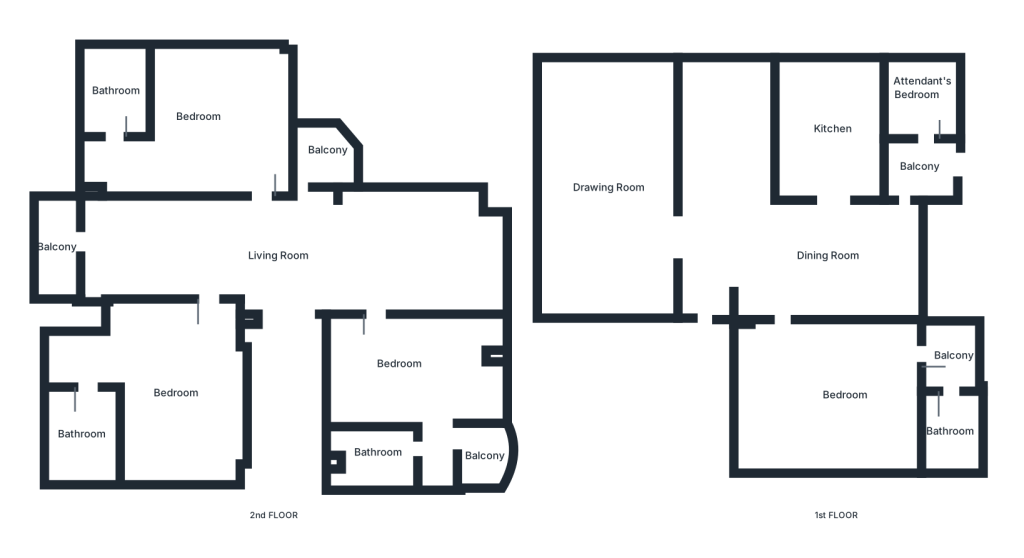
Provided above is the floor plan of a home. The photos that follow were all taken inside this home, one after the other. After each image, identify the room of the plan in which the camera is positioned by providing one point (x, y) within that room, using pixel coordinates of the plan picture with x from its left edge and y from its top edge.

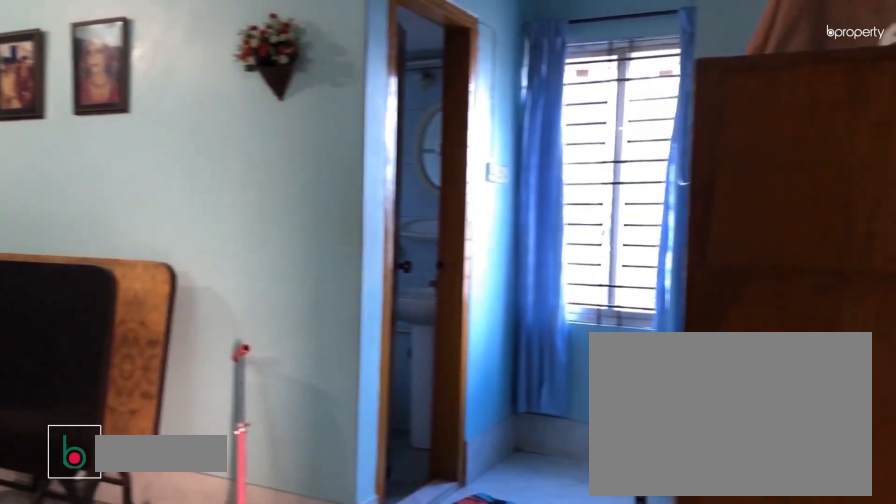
(182, 398)
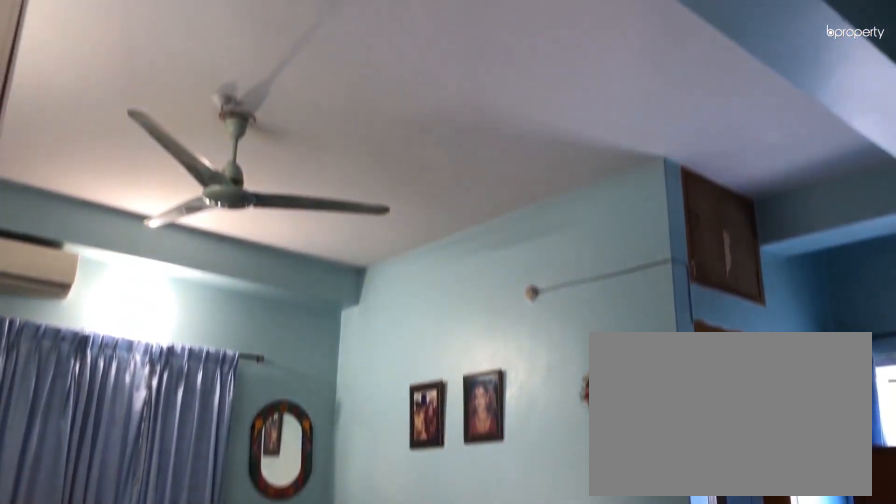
(182, 398)
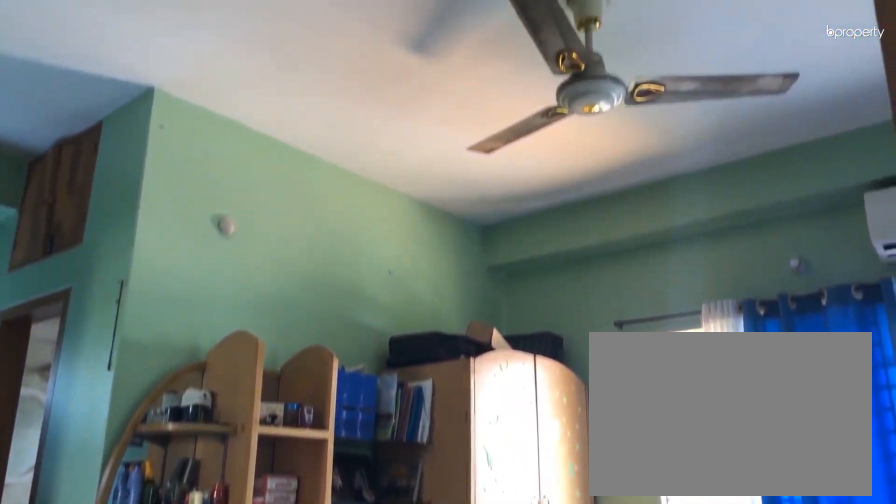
(196, 119)
